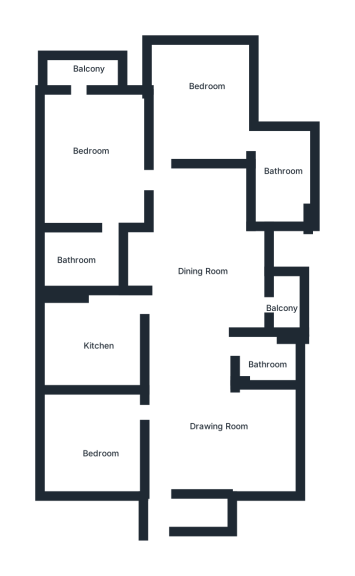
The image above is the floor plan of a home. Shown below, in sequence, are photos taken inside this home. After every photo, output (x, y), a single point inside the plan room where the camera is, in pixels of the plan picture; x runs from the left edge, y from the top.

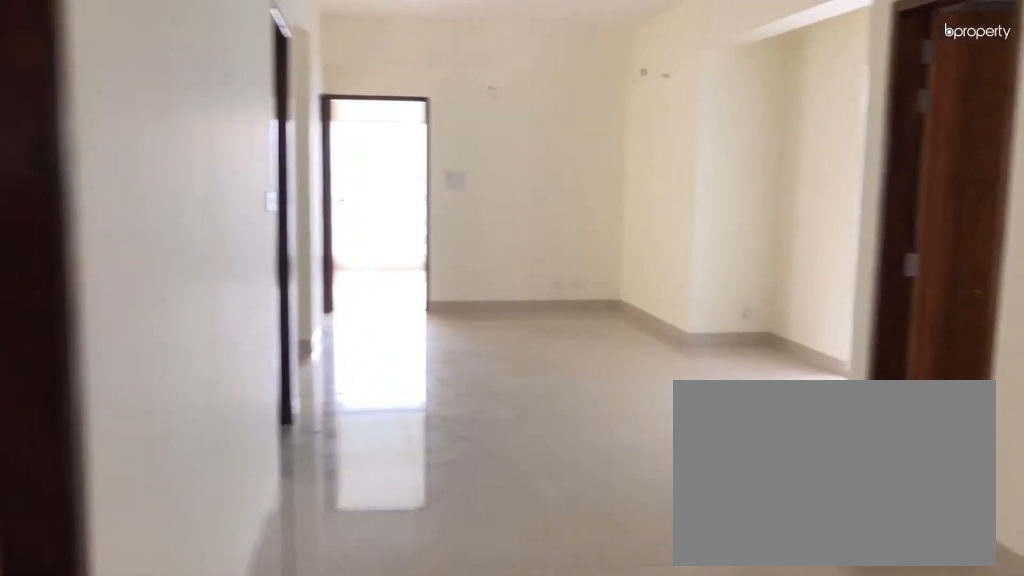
(193, 426)
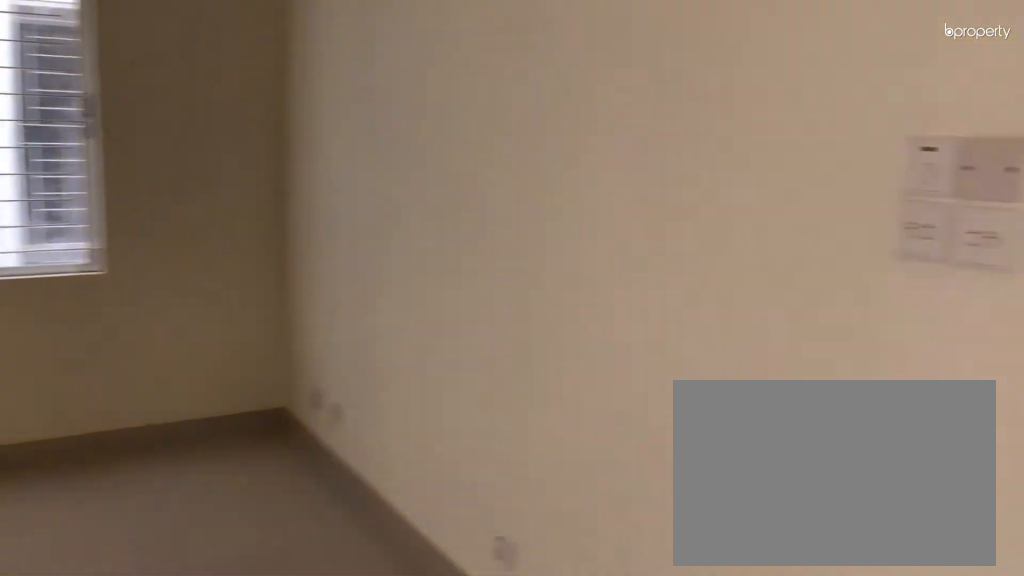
(193, 426)
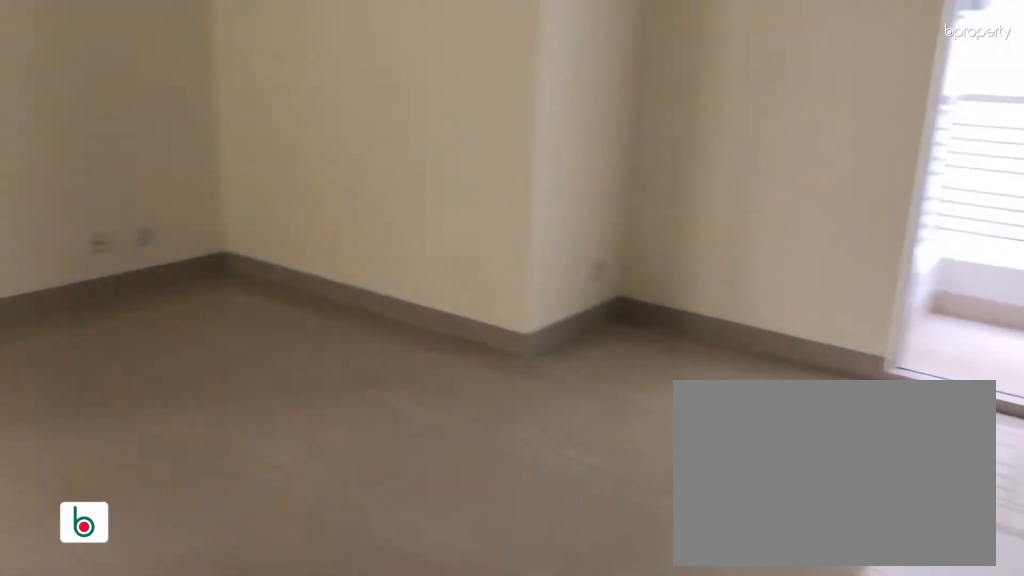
(193, 288)
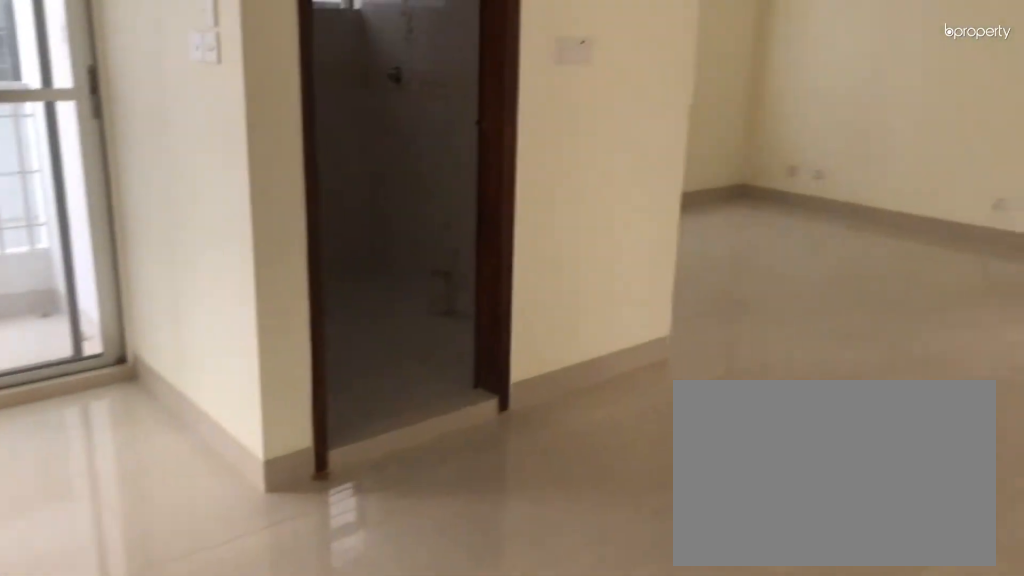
(193, 288)
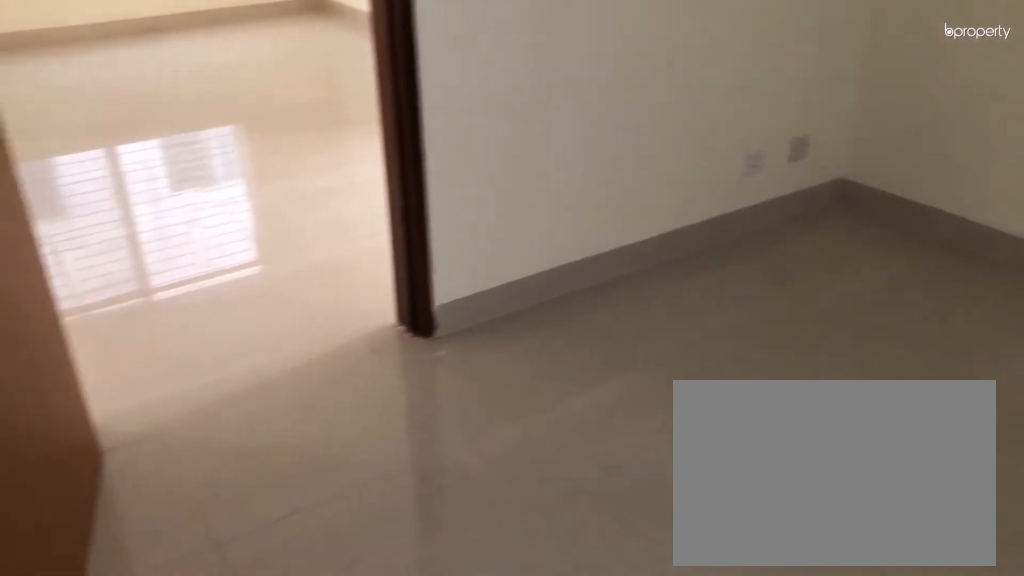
(106, 436)
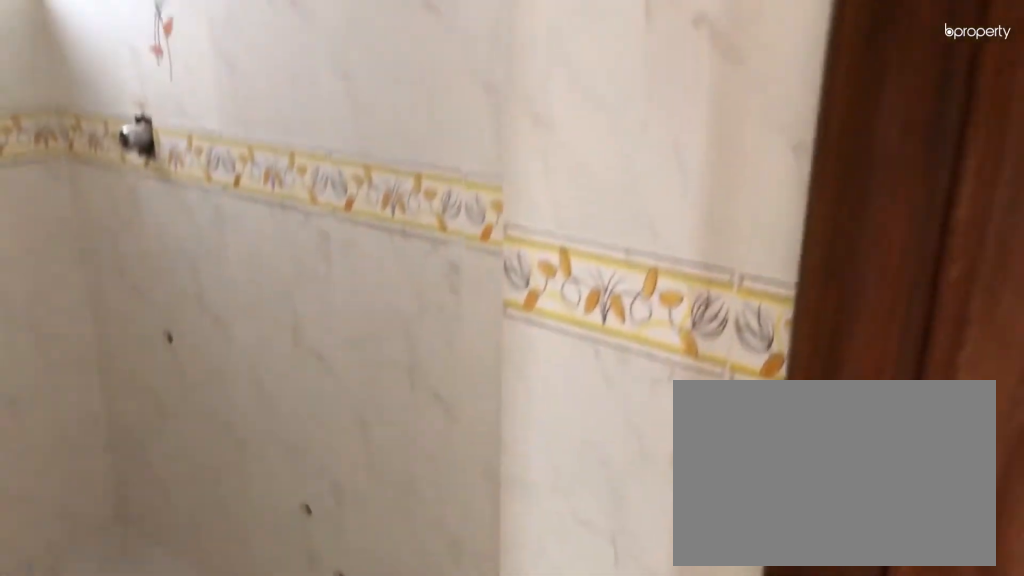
(269, 357)
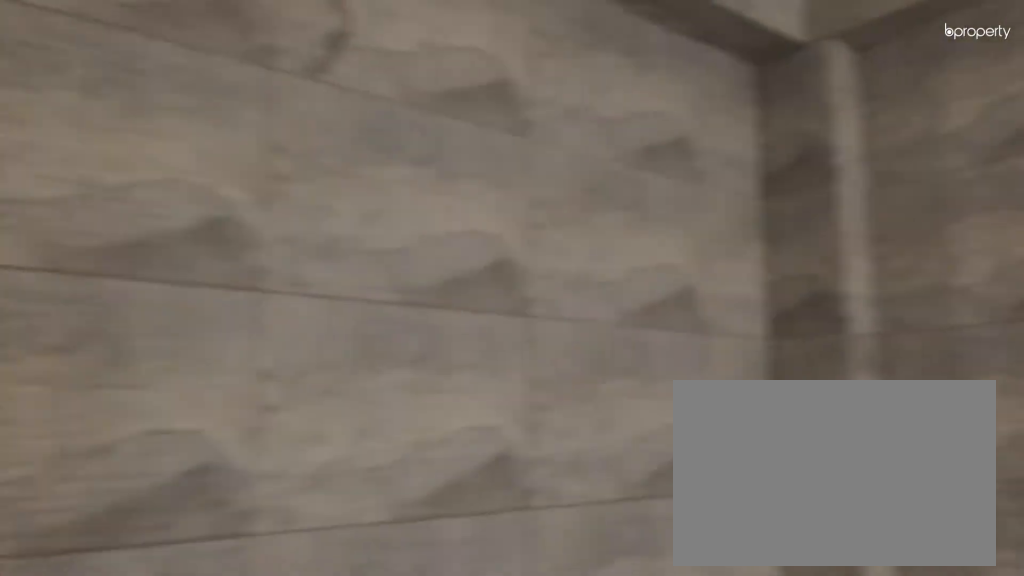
(98, 343)
